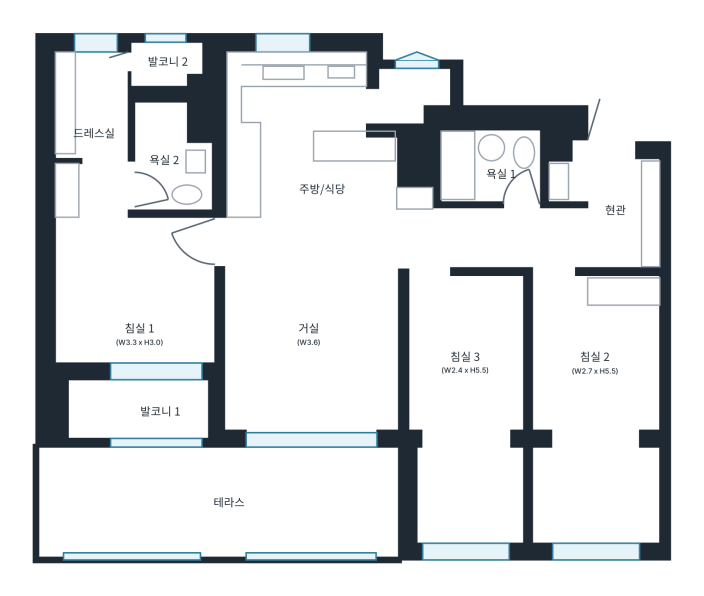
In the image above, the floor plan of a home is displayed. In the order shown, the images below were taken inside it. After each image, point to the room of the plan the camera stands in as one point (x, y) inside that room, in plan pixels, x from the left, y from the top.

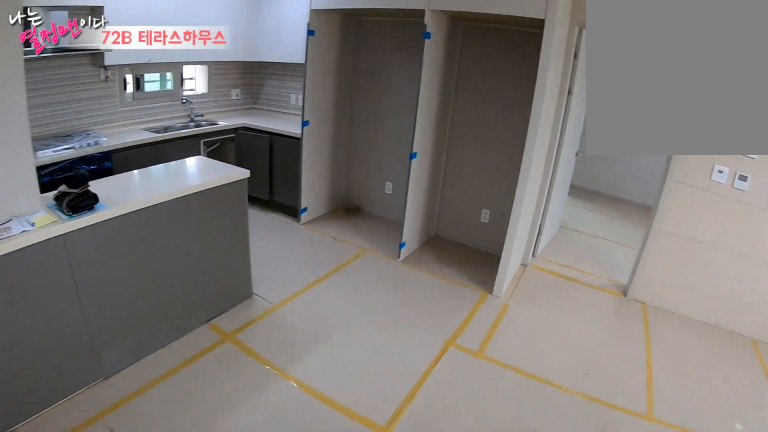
(306, 340)
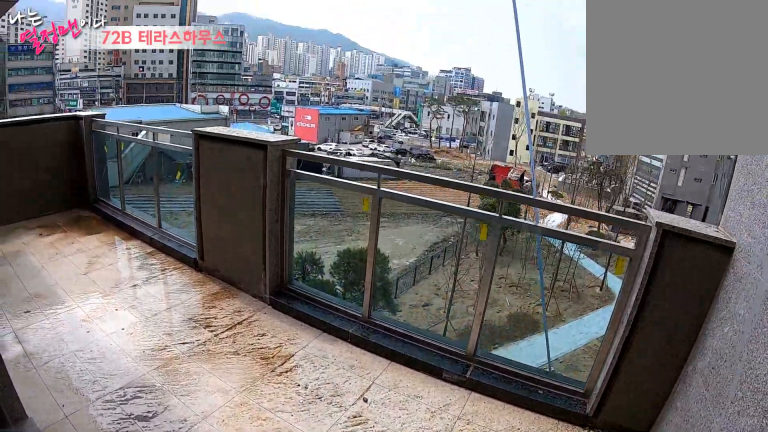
(225, 502)
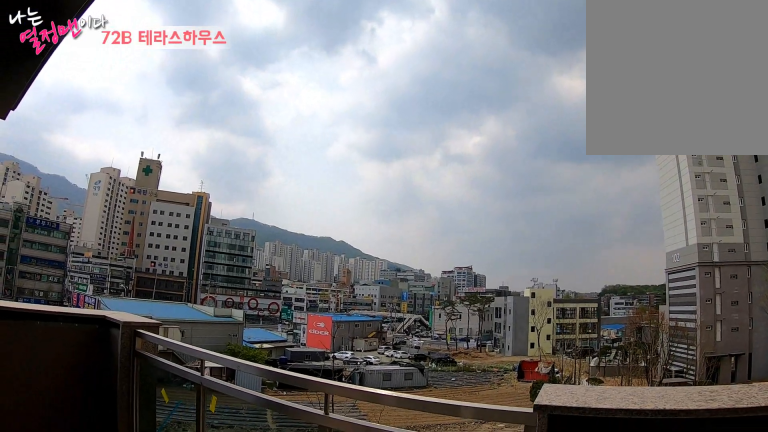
(225, 502)
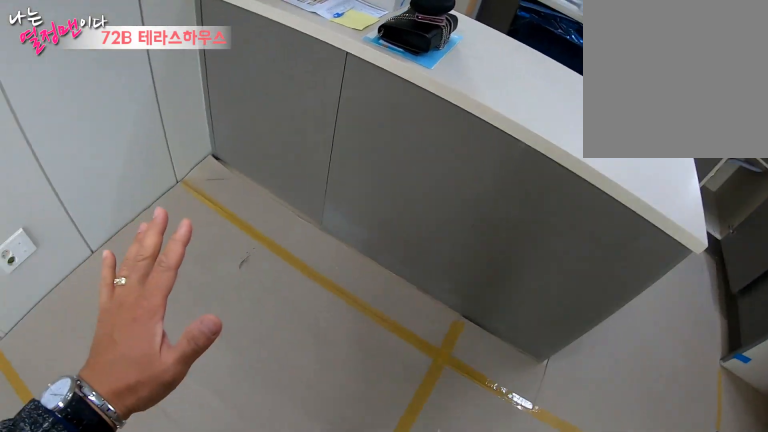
(315, 188)
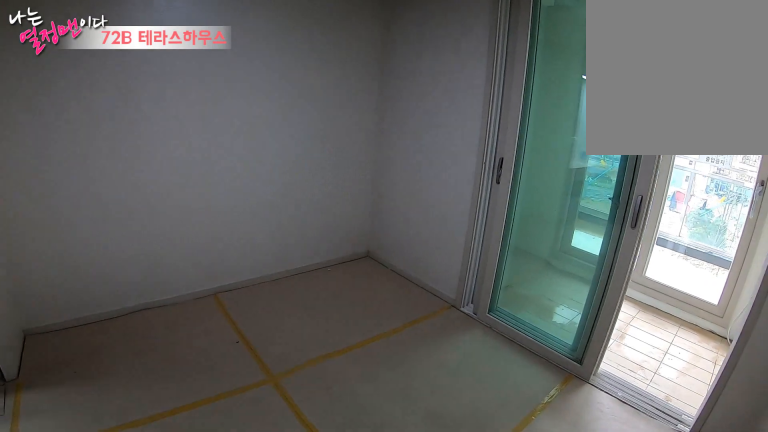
(139, 335)
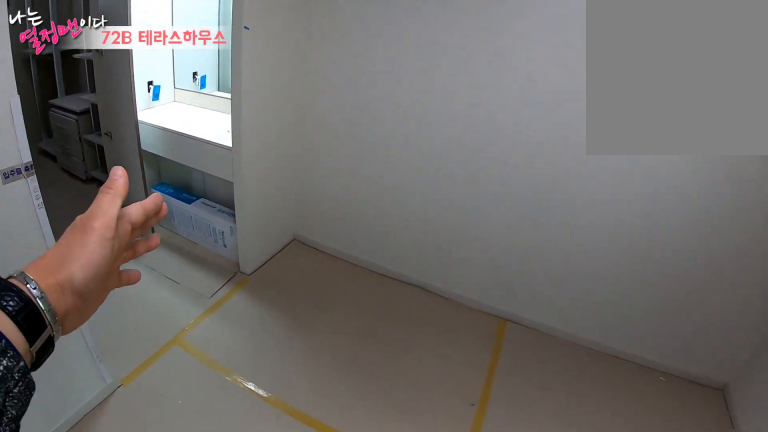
(139, 335)
